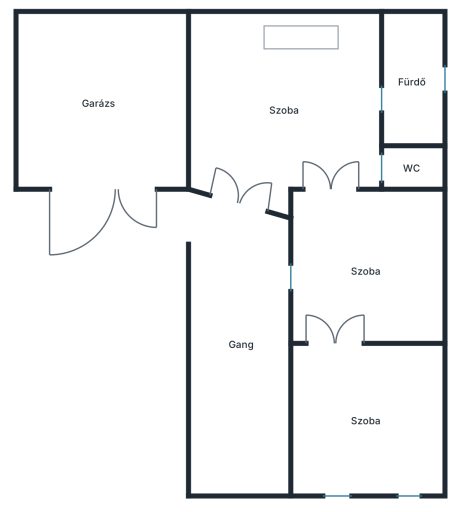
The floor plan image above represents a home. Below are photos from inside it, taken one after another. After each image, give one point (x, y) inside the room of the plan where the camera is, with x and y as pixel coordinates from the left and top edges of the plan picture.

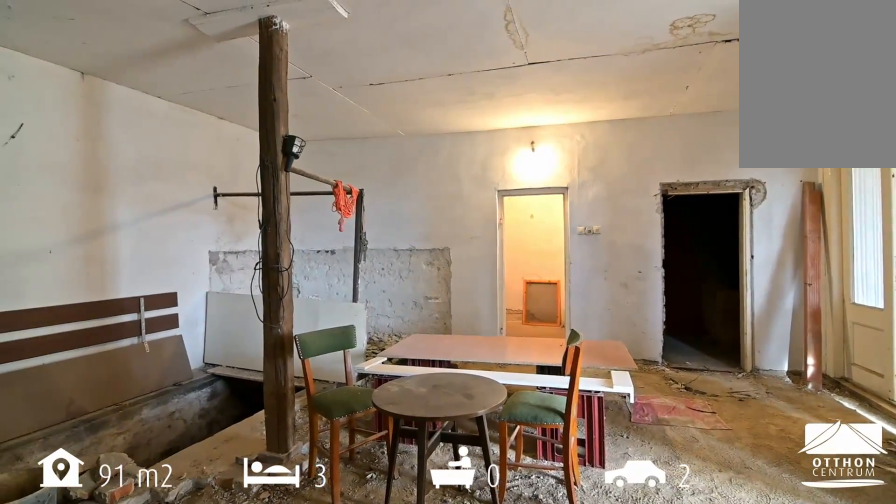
(296, 131)
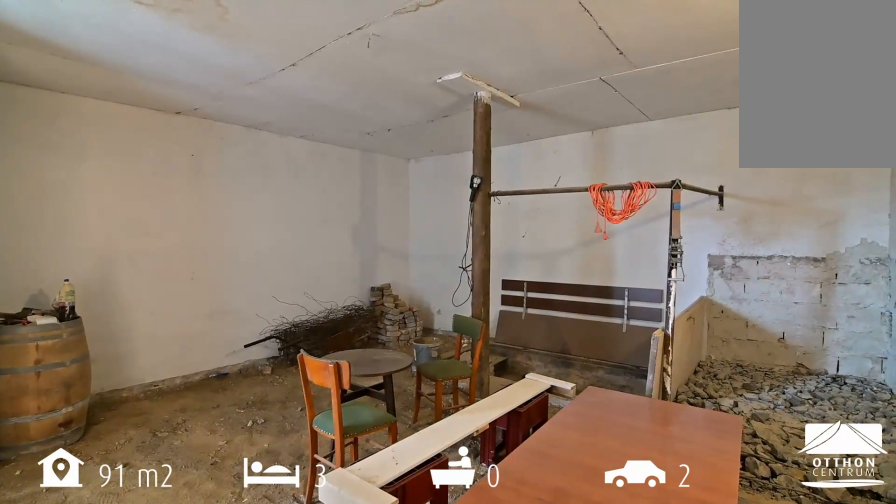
(296, 131)
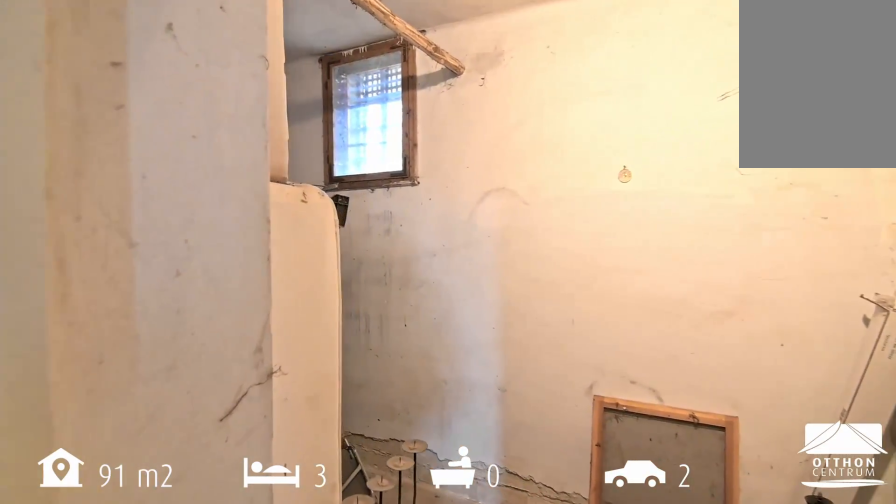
(413, 95)
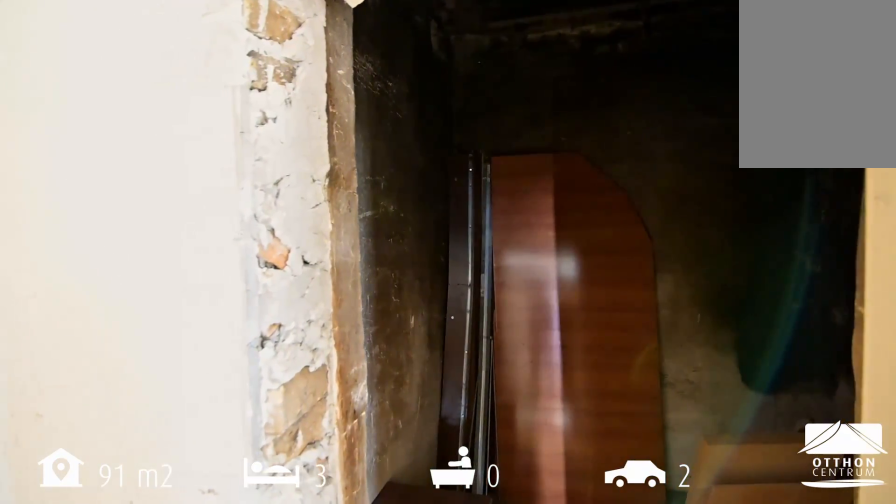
(413, 166)
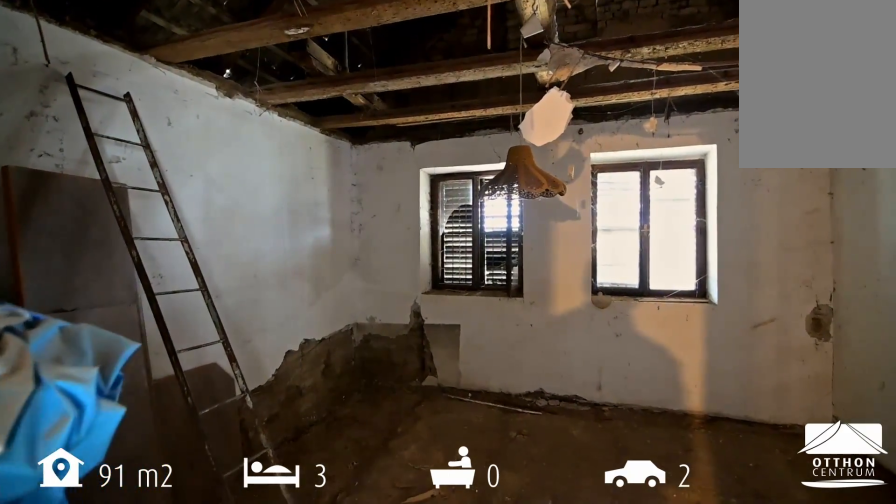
(377, 436)
